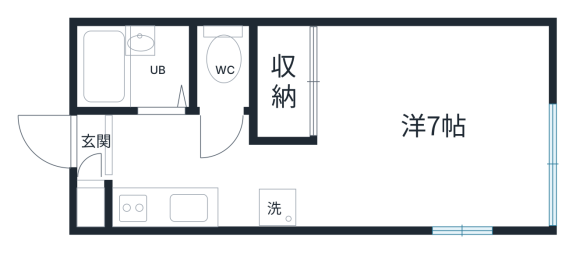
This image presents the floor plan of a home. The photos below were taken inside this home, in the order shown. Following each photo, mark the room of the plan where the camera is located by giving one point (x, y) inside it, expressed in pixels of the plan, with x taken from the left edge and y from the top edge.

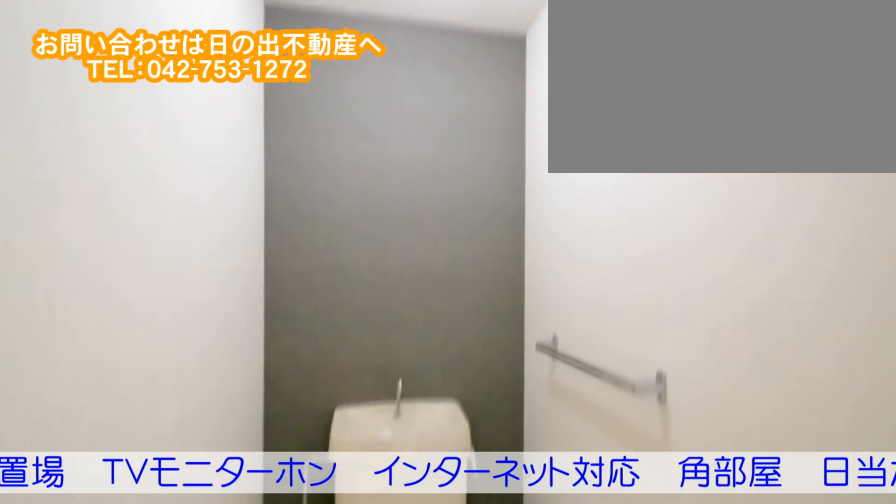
(217, 72)
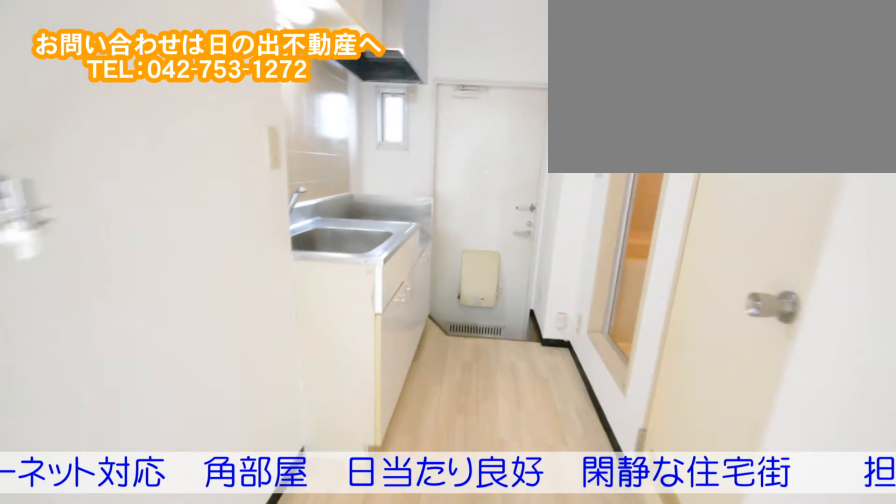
(187, 148)
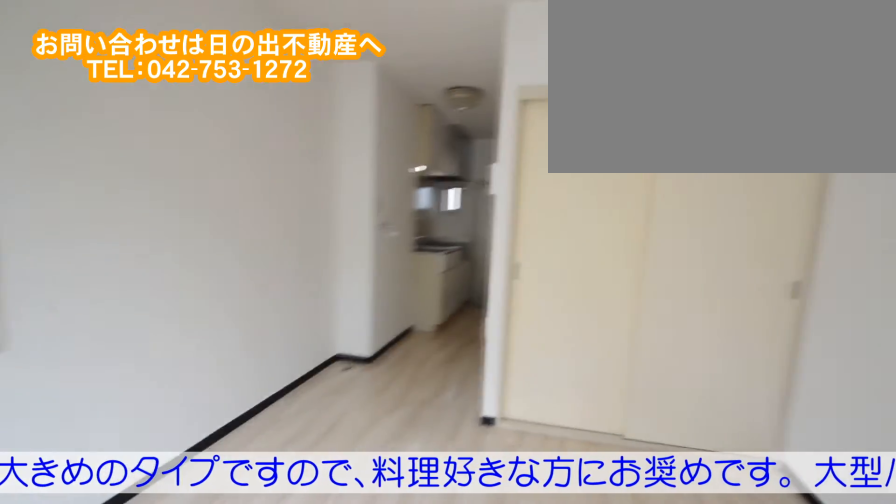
(441, 81)
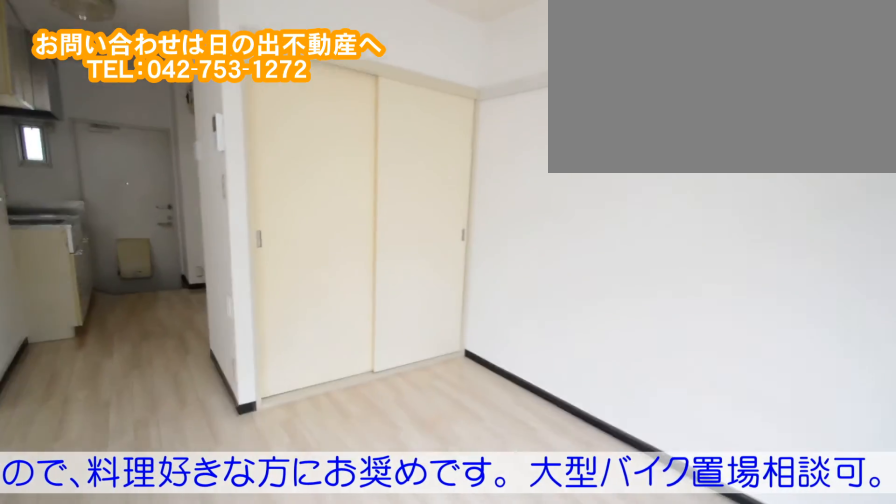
(440, 81)
